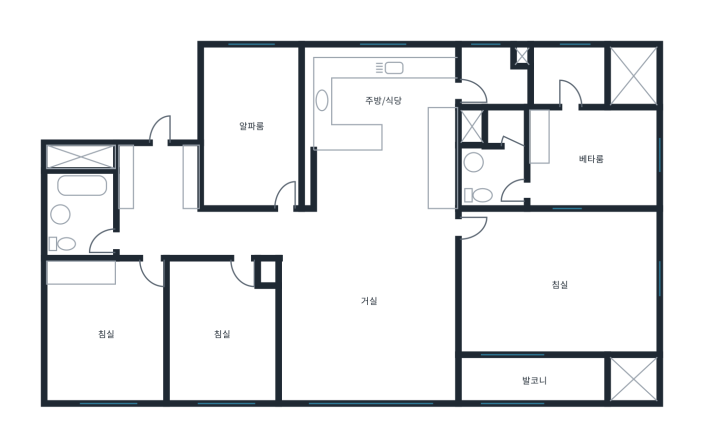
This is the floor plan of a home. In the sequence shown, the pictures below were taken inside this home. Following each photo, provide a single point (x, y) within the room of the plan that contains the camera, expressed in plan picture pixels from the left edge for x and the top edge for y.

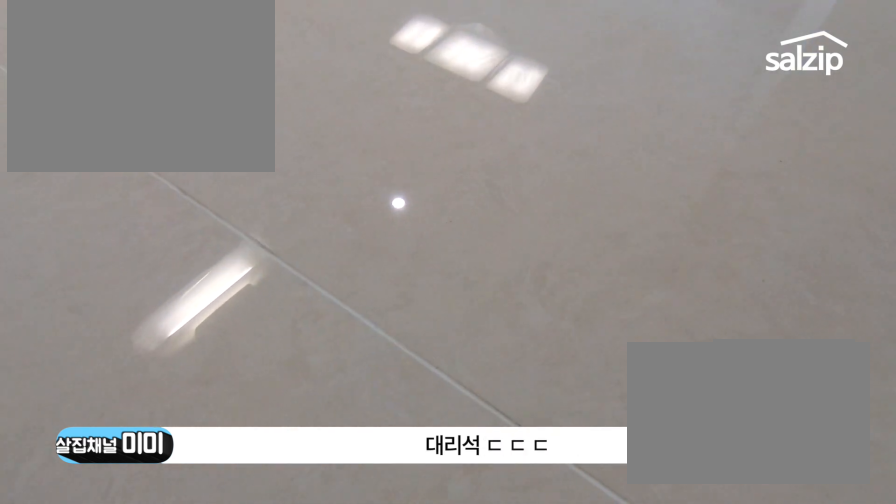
(371, 314)
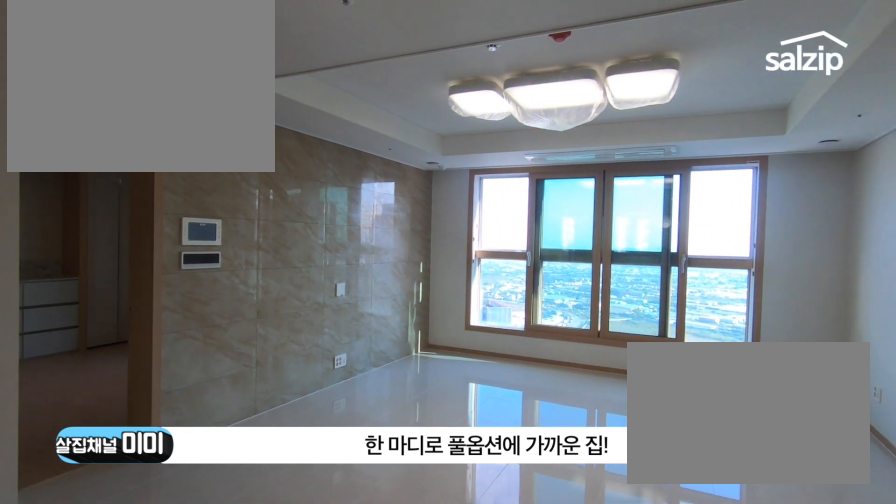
(340, 278)
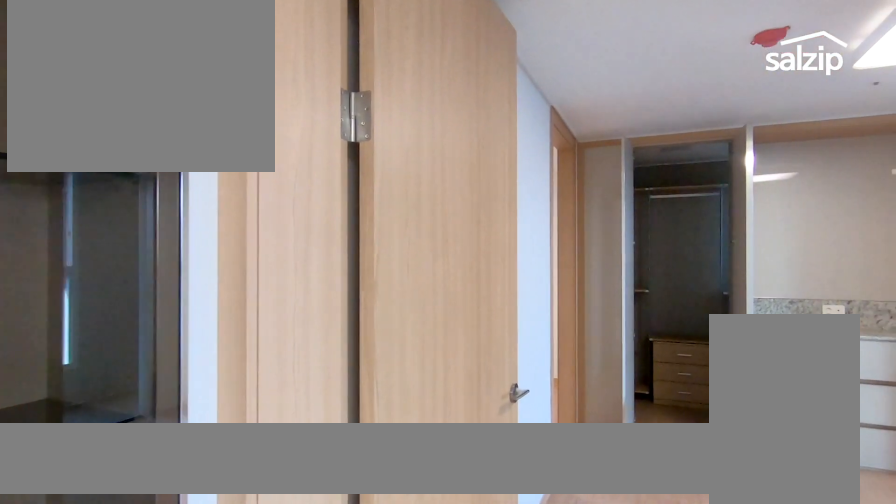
(557, 284)
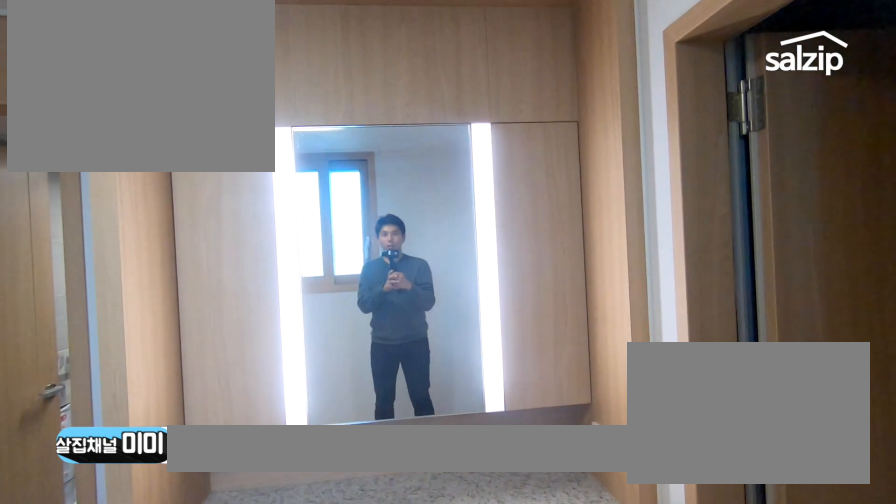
(586, 159)
